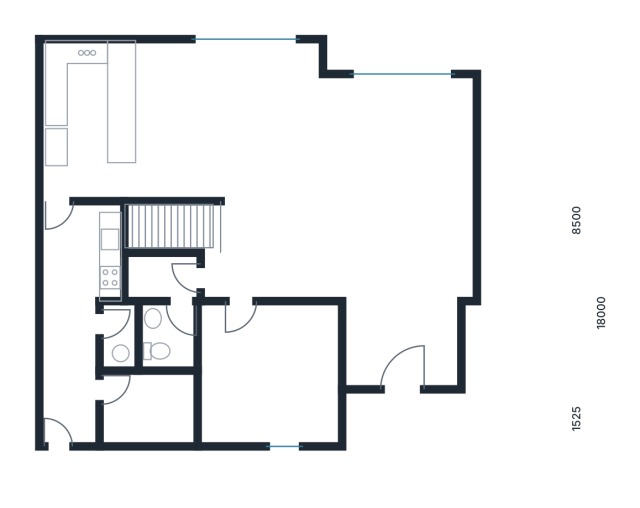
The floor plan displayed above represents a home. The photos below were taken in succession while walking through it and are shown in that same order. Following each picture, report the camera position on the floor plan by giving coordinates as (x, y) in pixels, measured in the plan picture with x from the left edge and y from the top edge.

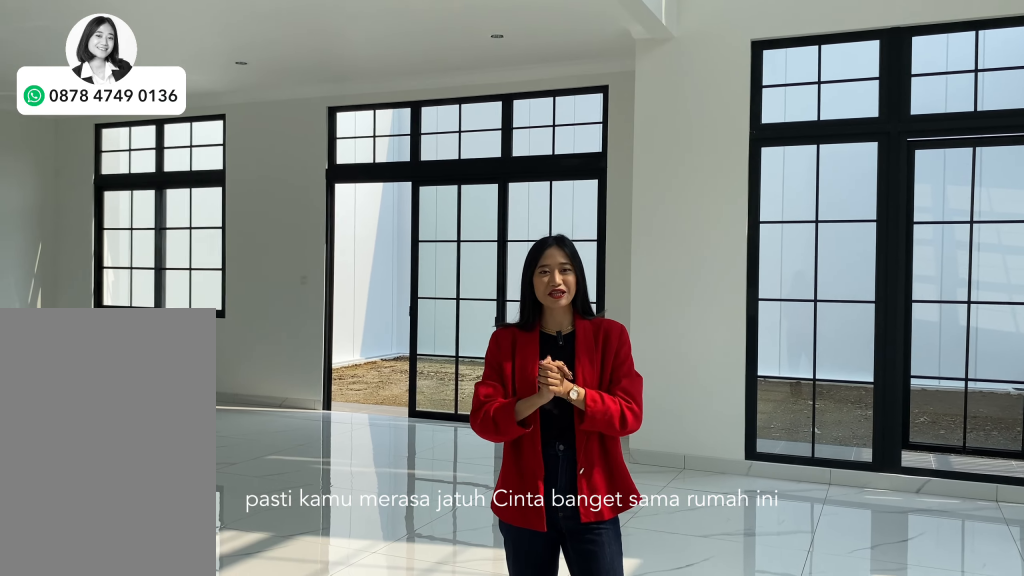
(392, 237)
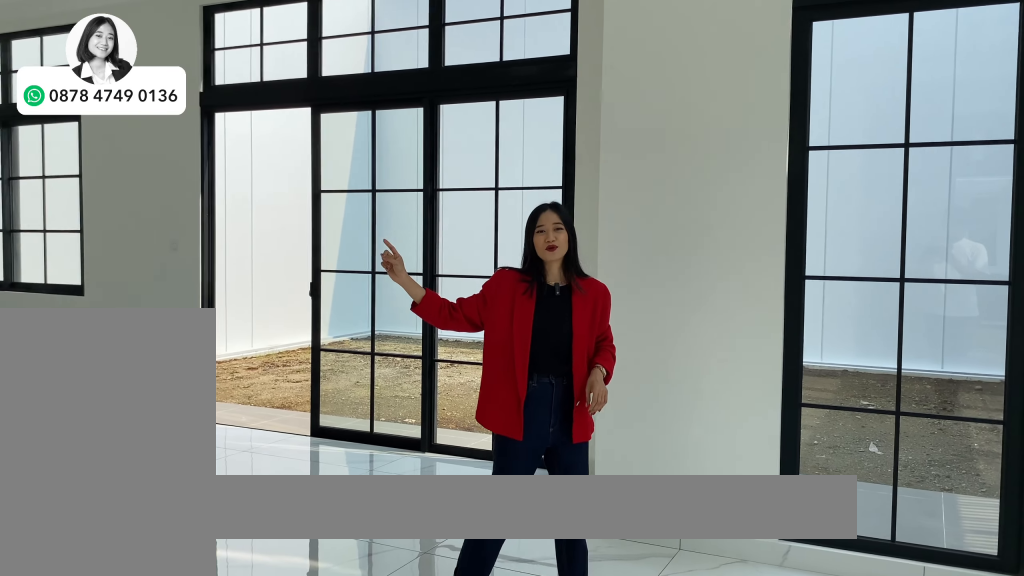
(392, 237)
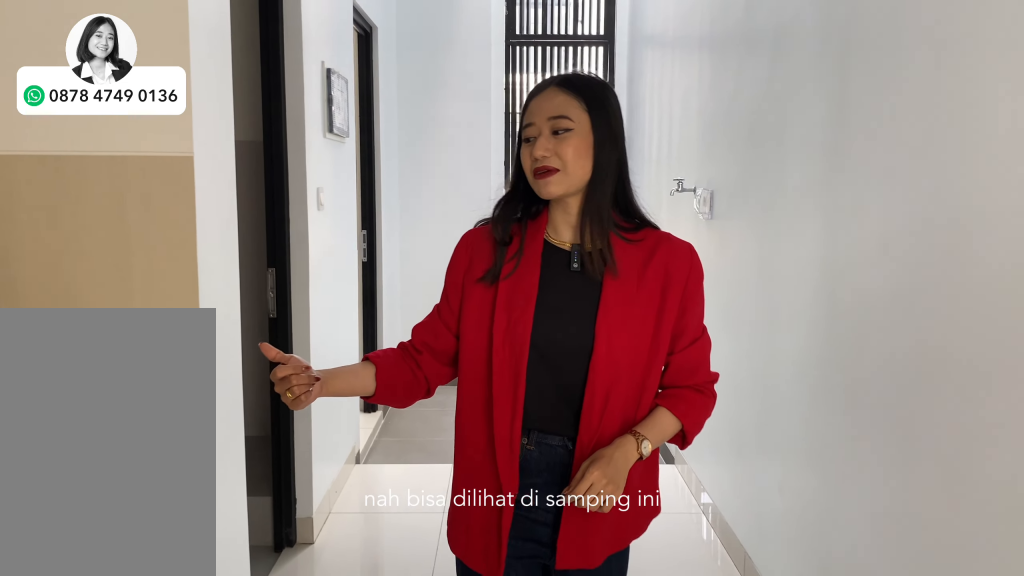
(83, 256)
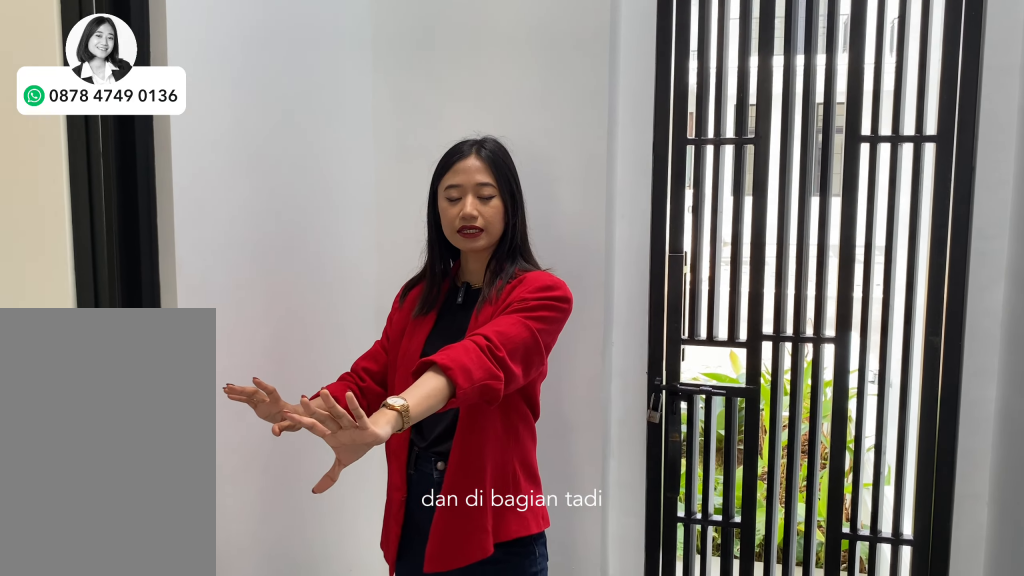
(71, 402)
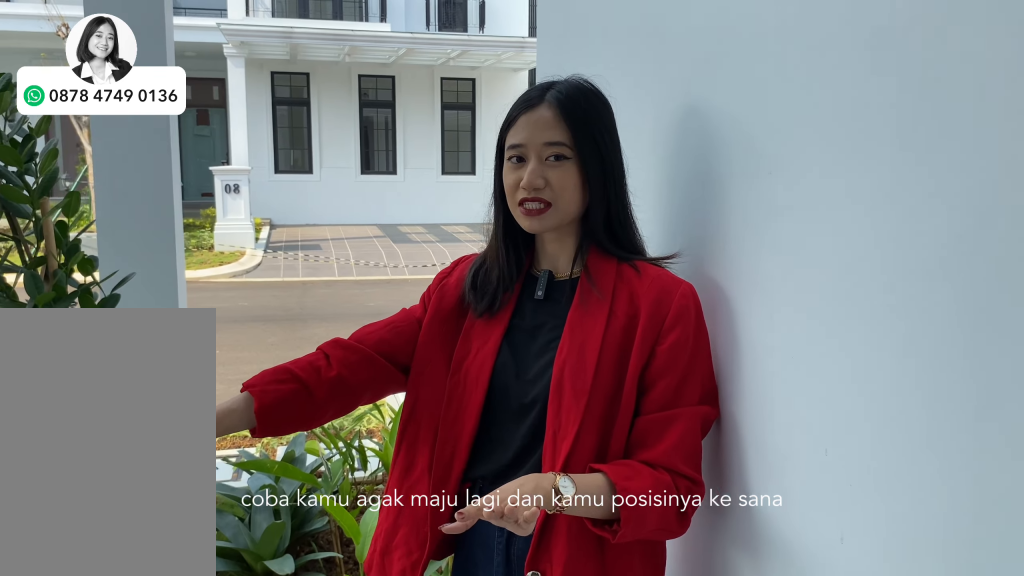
(75, 472)
